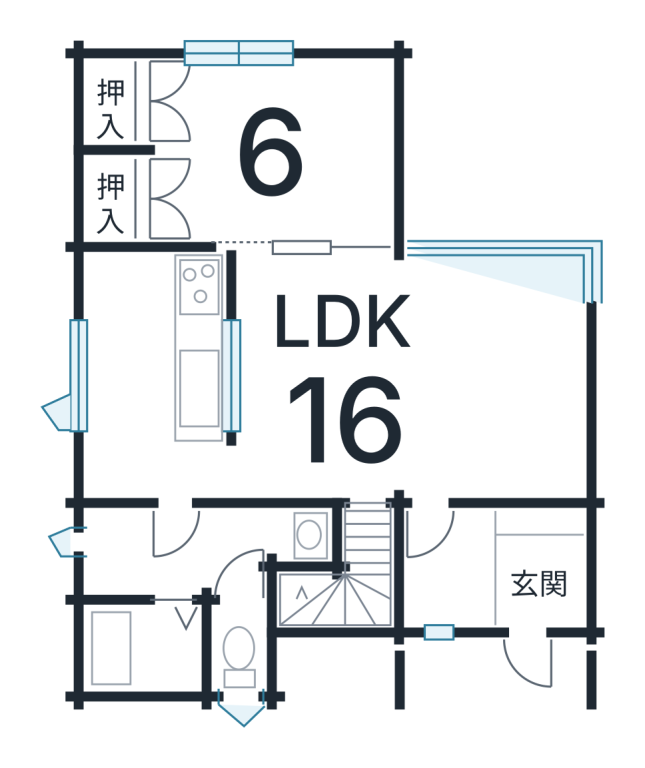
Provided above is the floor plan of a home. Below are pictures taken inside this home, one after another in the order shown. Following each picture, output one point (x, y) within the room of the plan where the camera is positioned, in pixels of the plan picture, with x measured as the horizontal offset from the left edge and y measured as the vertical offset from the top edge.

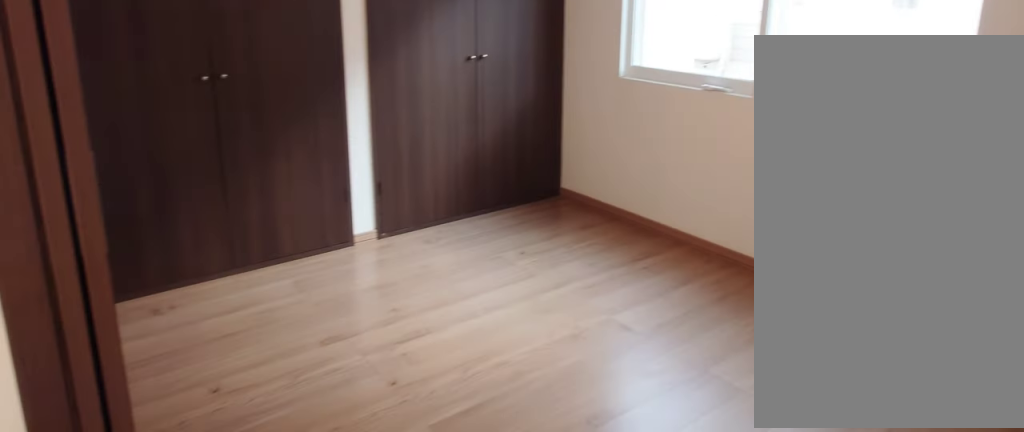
(281, 167)
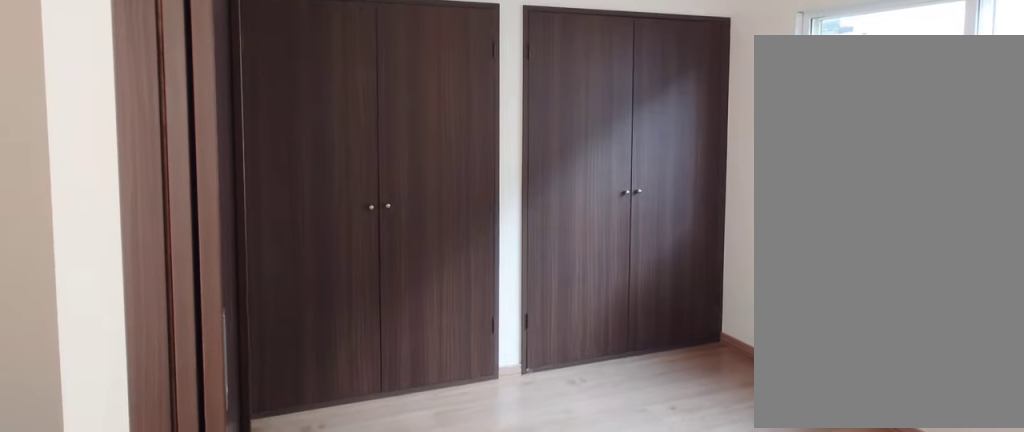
(281, 167)
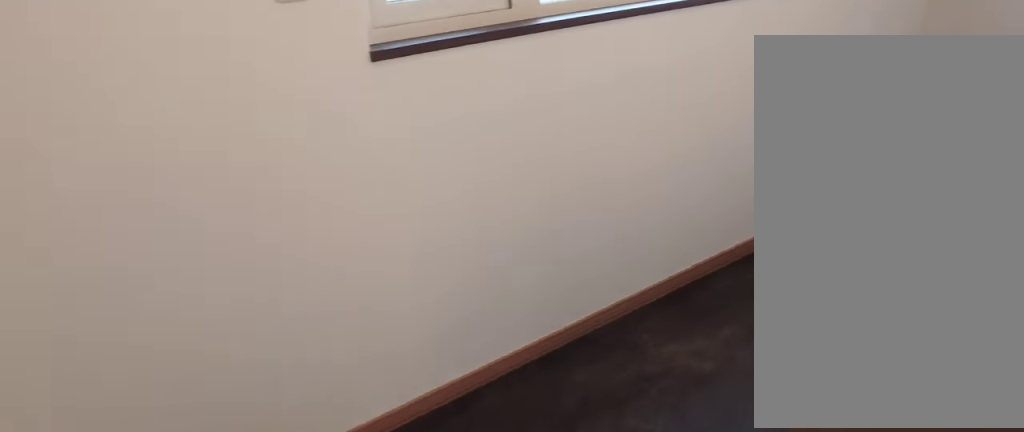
(155, 390)
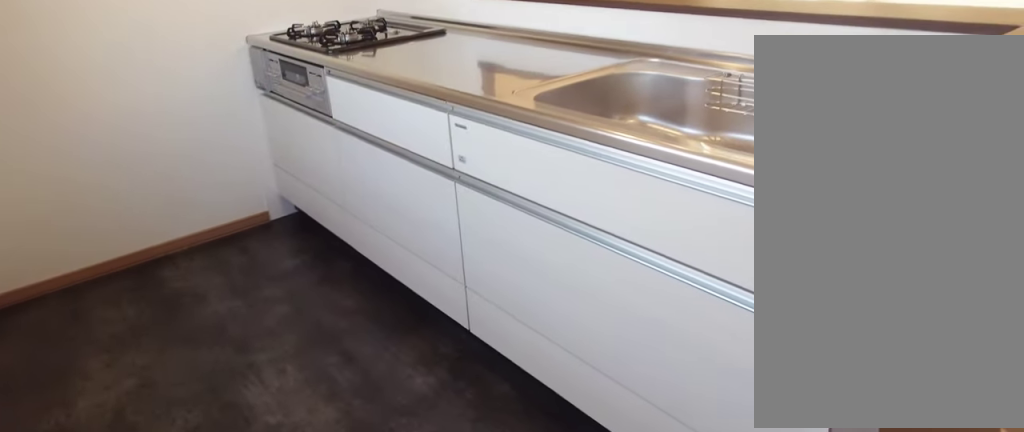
(155, 390)
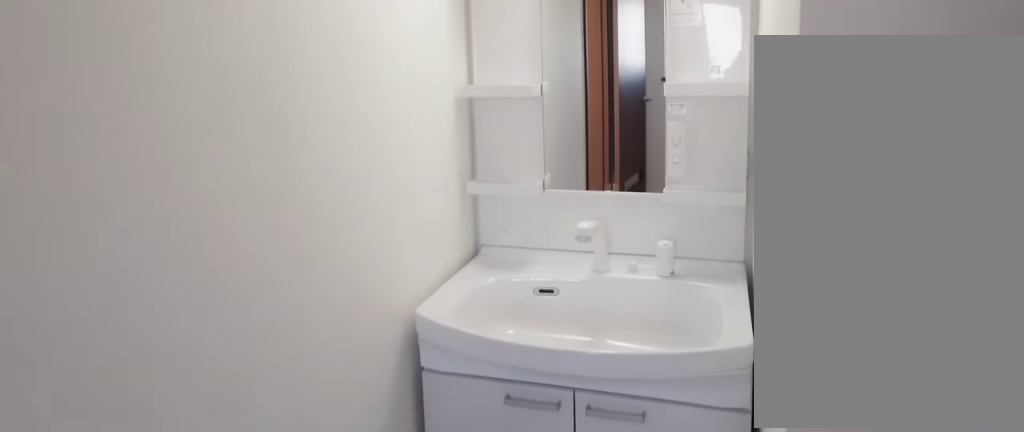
(155, 560)
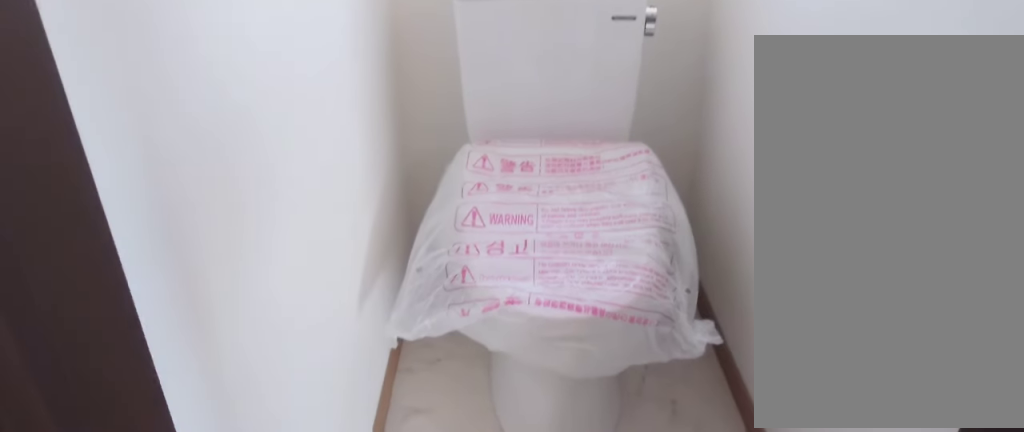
(236, 652)
